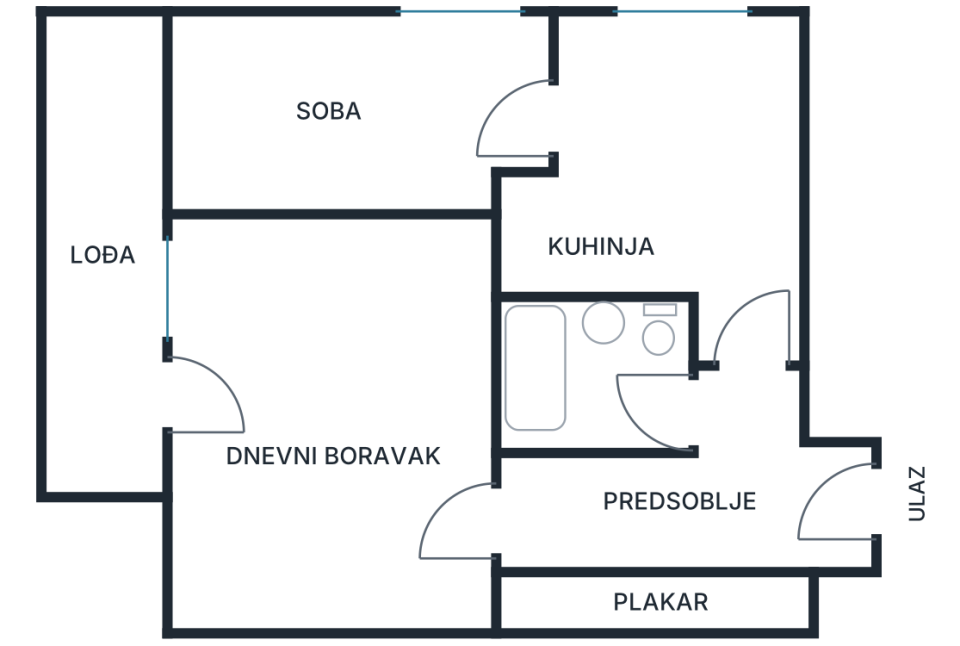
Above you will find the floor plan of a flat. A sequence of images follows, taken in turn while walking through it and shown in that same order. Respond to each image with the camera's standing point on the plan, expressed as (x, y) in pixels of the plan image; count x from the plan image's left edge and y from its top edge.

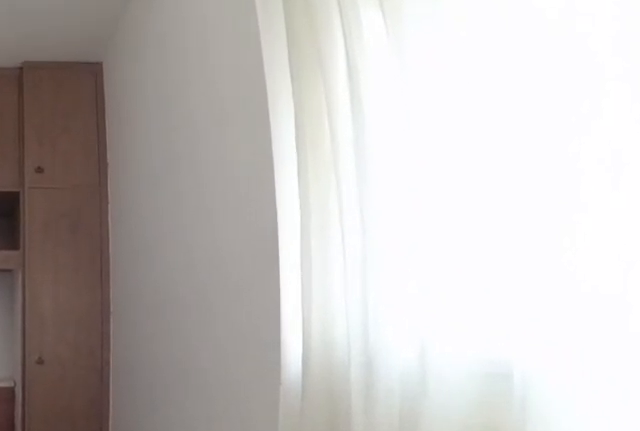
(575, 128)
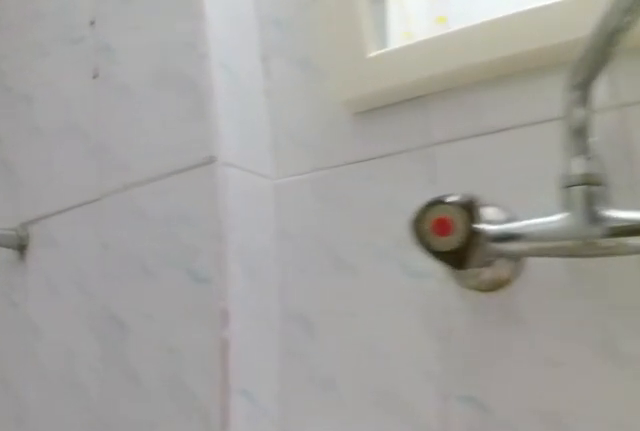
(629, 366)
